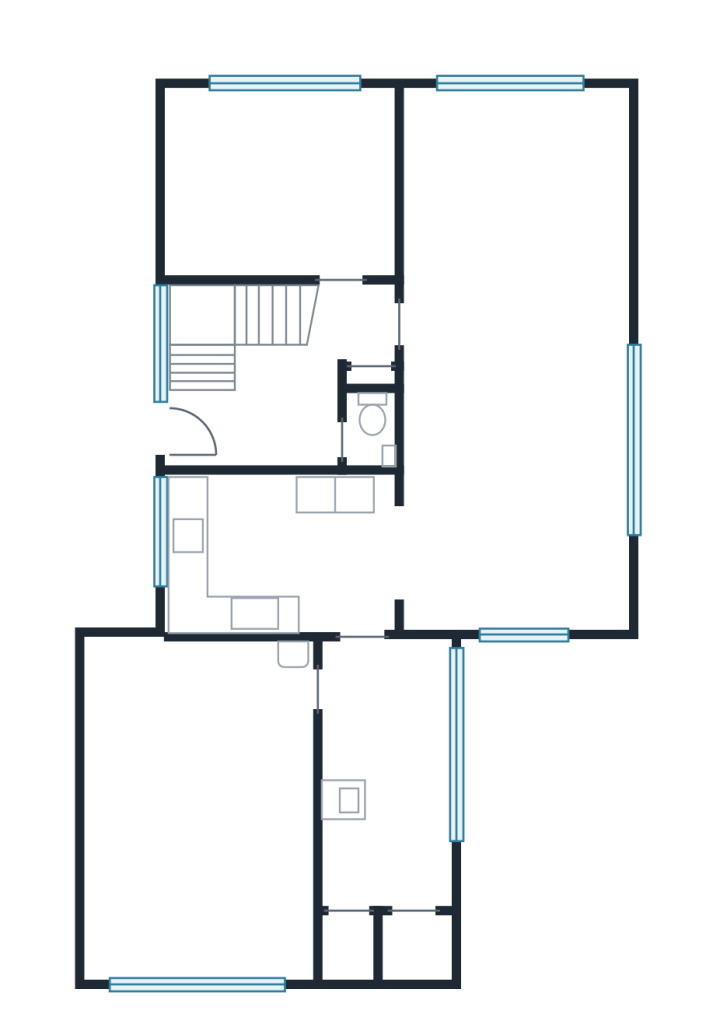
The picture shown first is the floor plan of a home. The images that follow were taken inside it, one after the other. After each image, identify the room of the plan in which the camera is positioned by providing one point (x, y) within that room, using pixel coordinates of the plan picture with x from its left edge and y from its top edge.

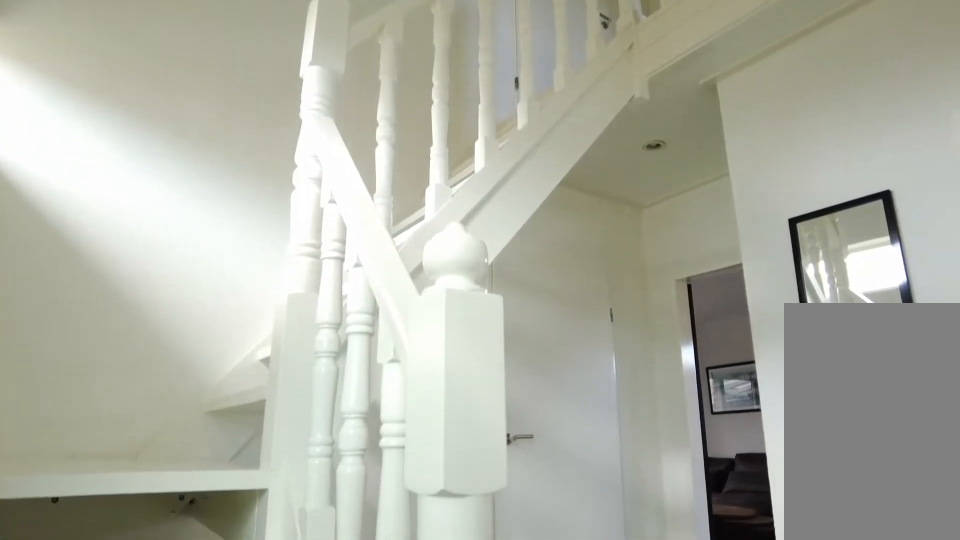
(287, 393)
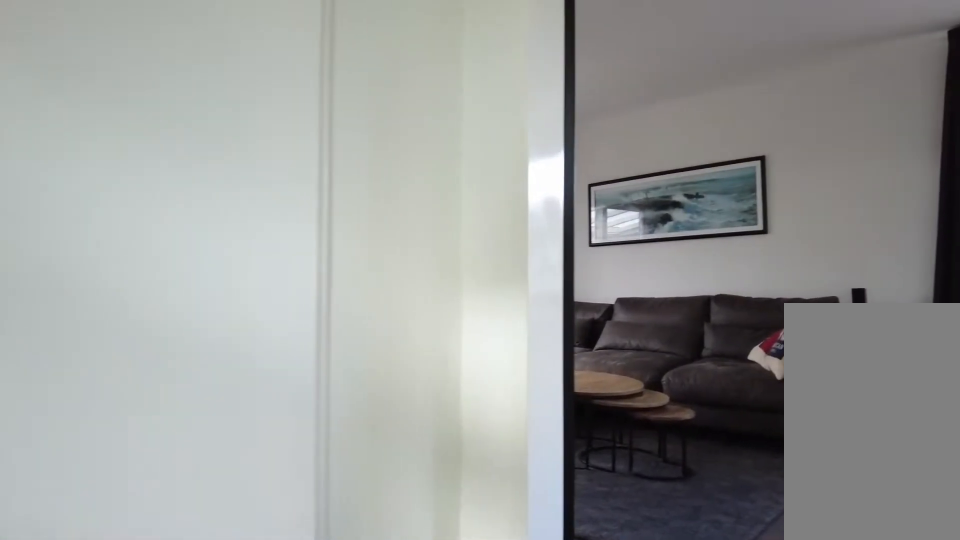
(287, 393)
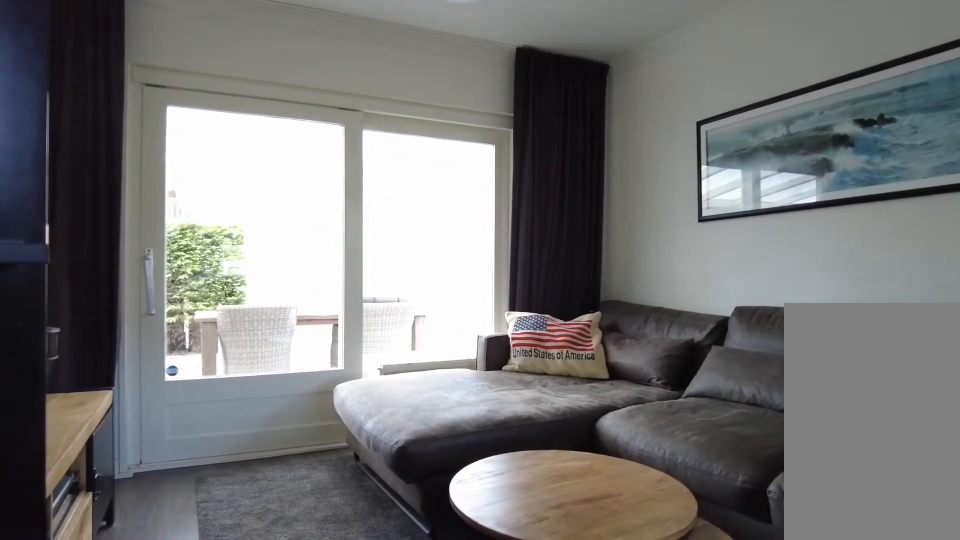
(481, 391)
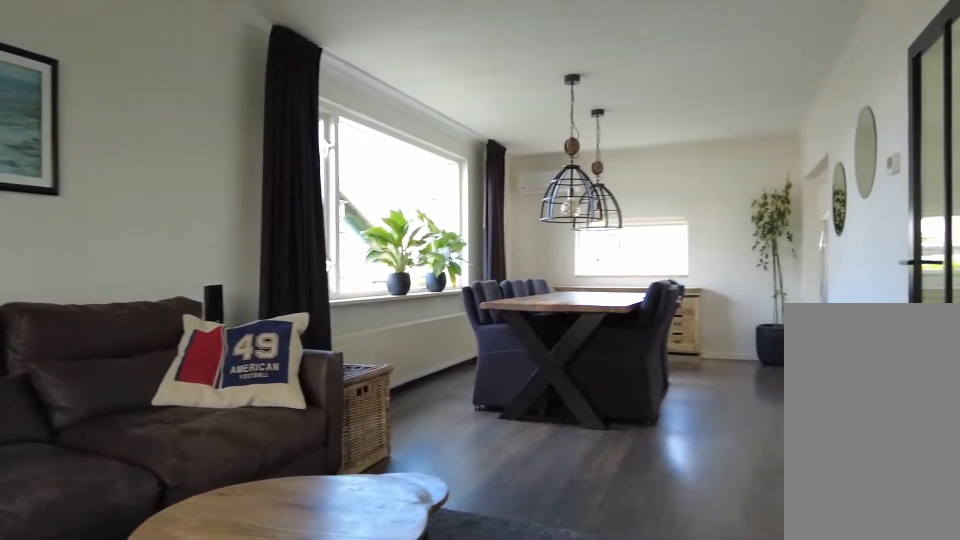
(480, 393)
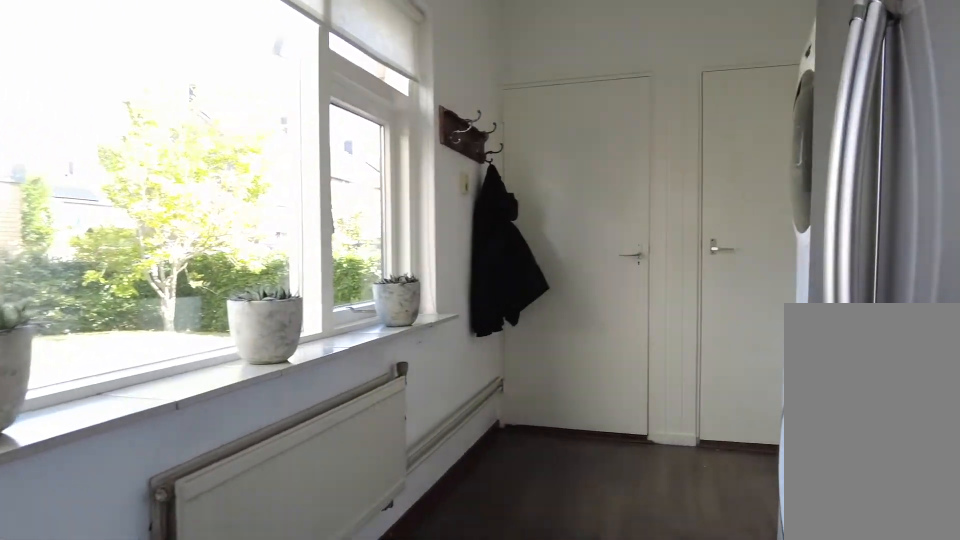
(387, 775)
